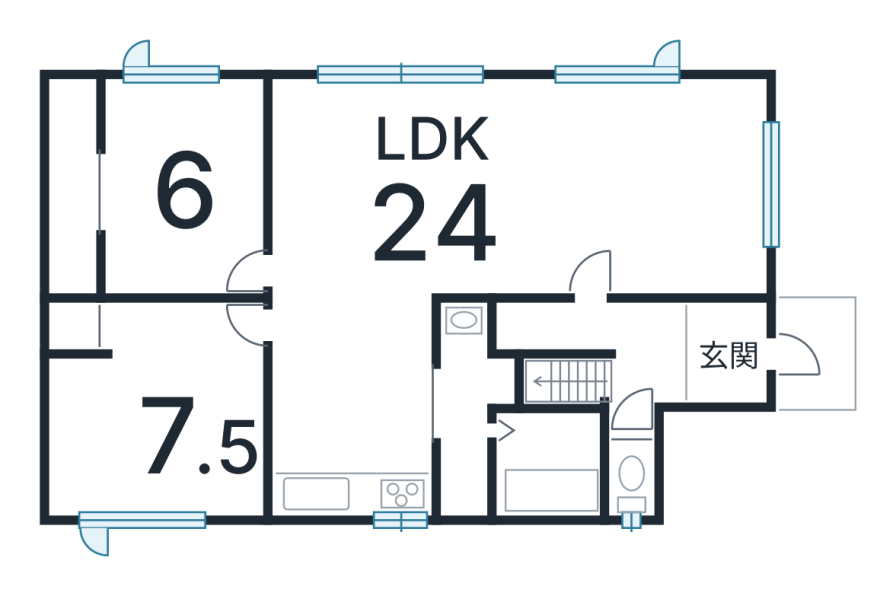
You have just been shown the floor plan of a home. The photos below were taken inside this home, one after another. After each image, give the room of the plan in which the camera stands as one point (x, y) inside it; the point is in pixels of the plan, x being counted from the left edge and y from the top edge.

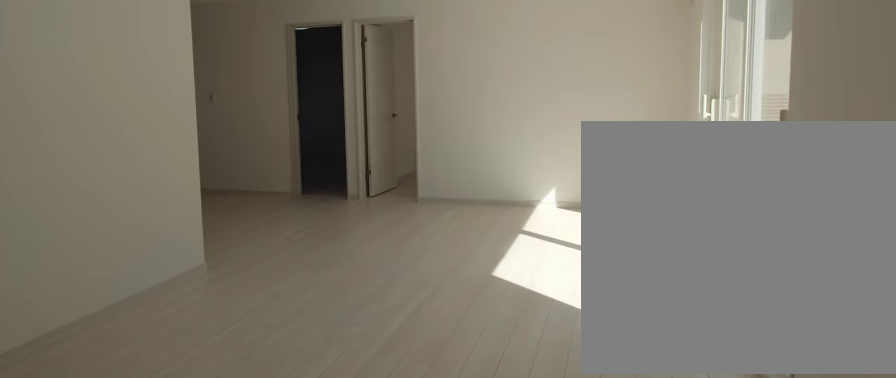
(568, 186)
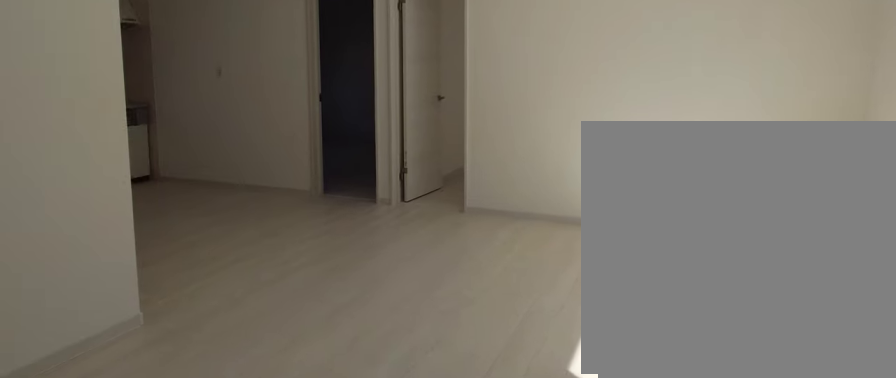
(568, 186)
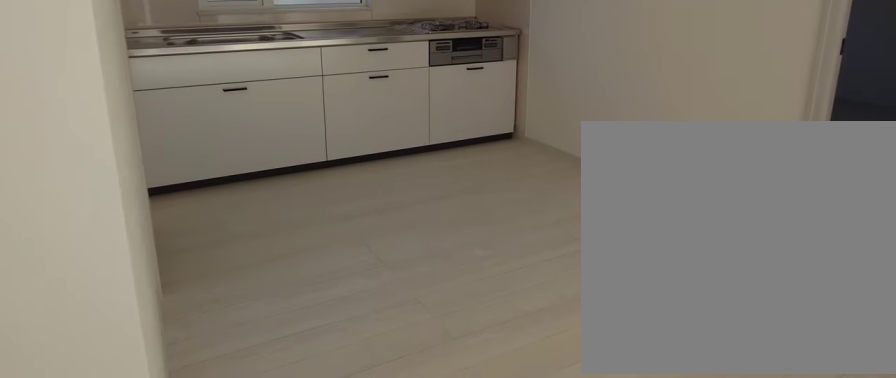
(346, 391)
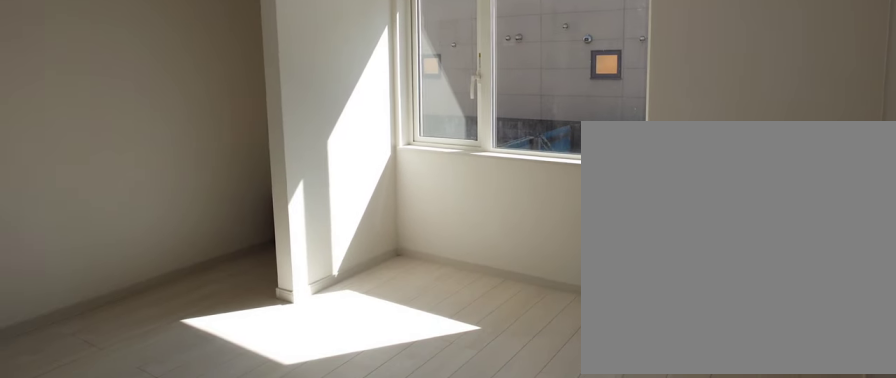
(179, 180)
